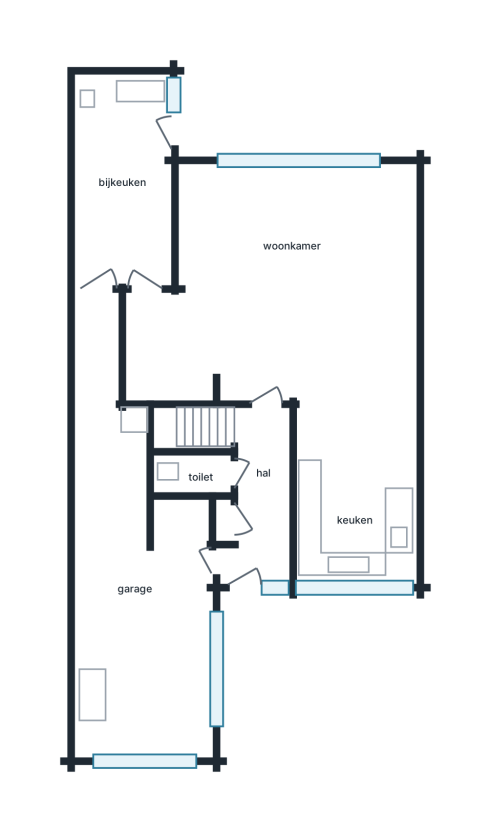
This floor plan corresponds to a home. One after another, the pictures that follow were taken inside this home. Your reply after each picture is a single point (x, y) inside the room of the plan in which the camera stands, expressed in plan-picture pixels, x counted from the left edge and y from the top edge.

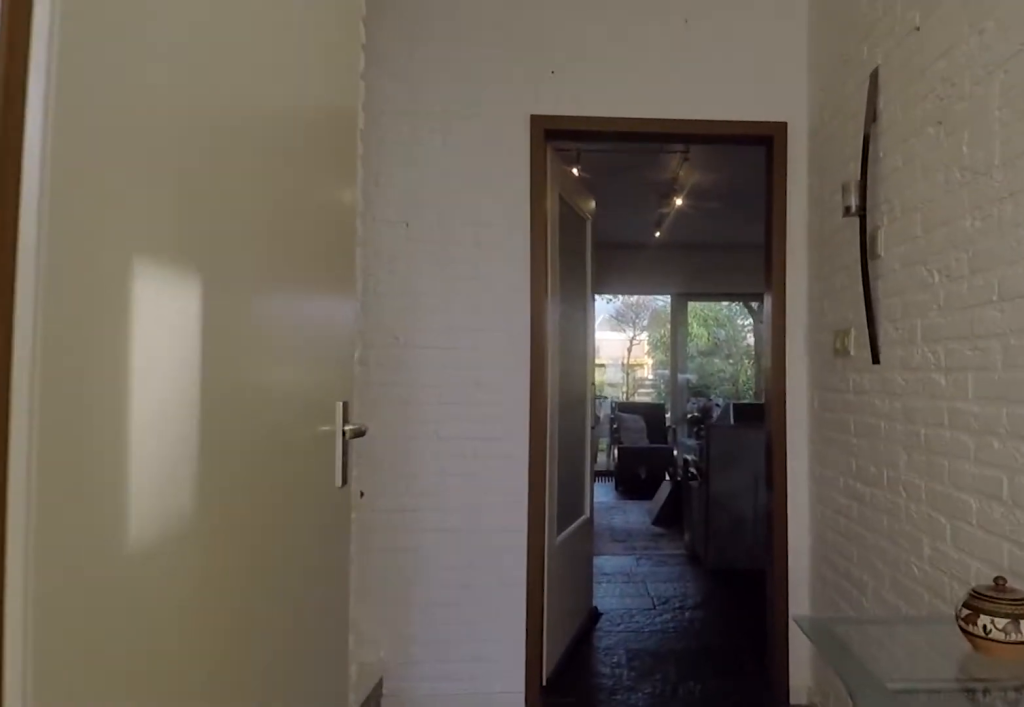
(259, 496)
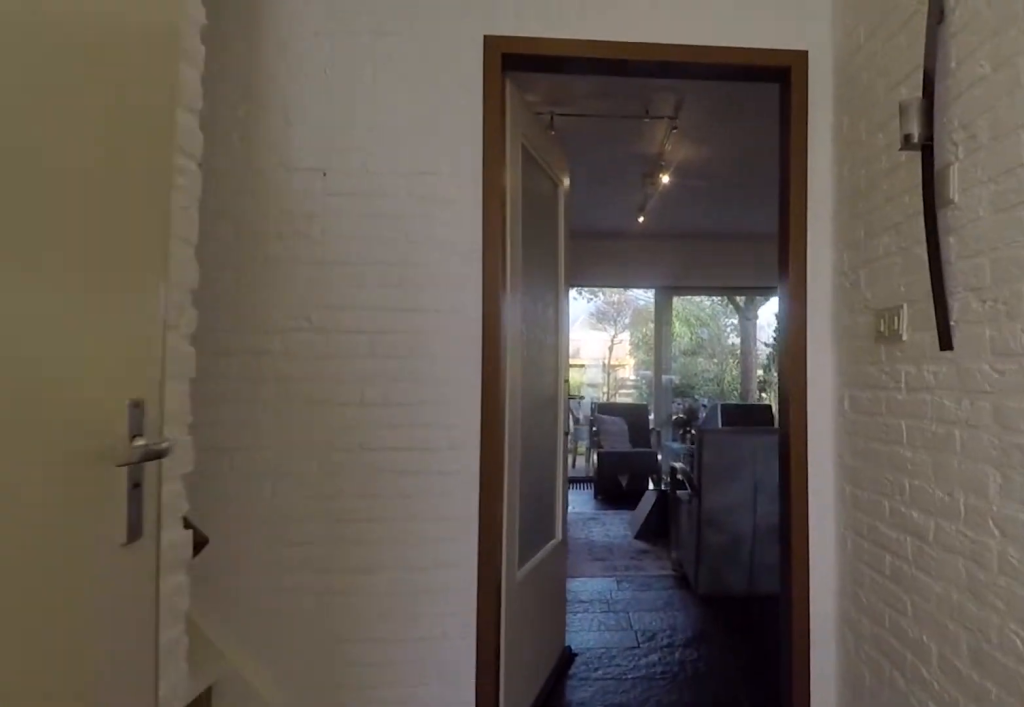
(259, 496)
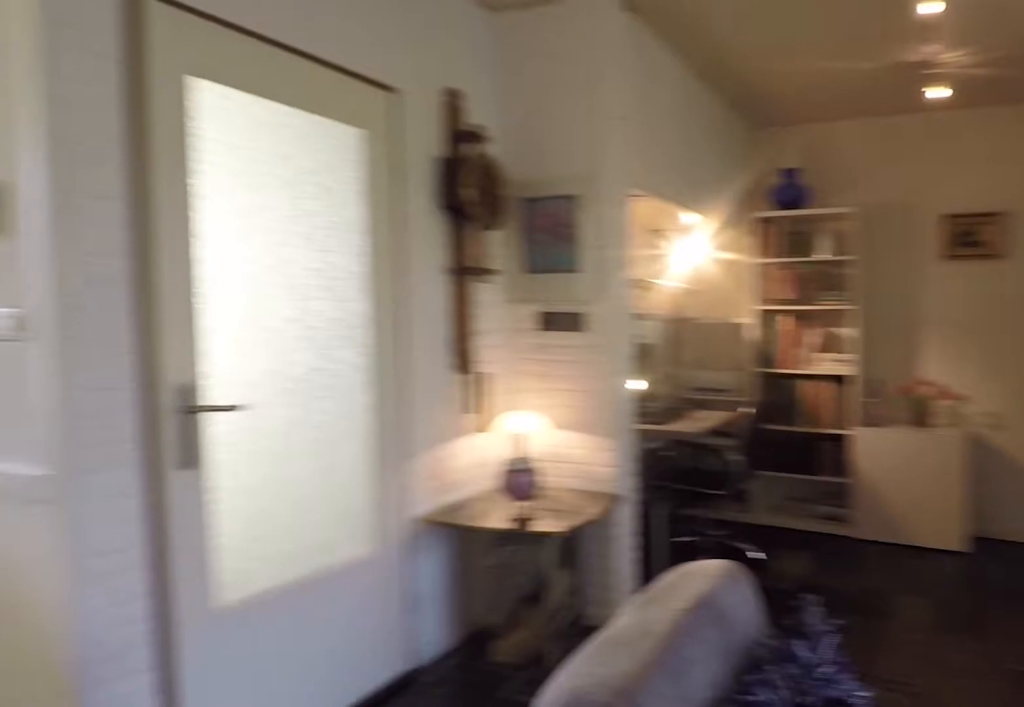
(207, 326)
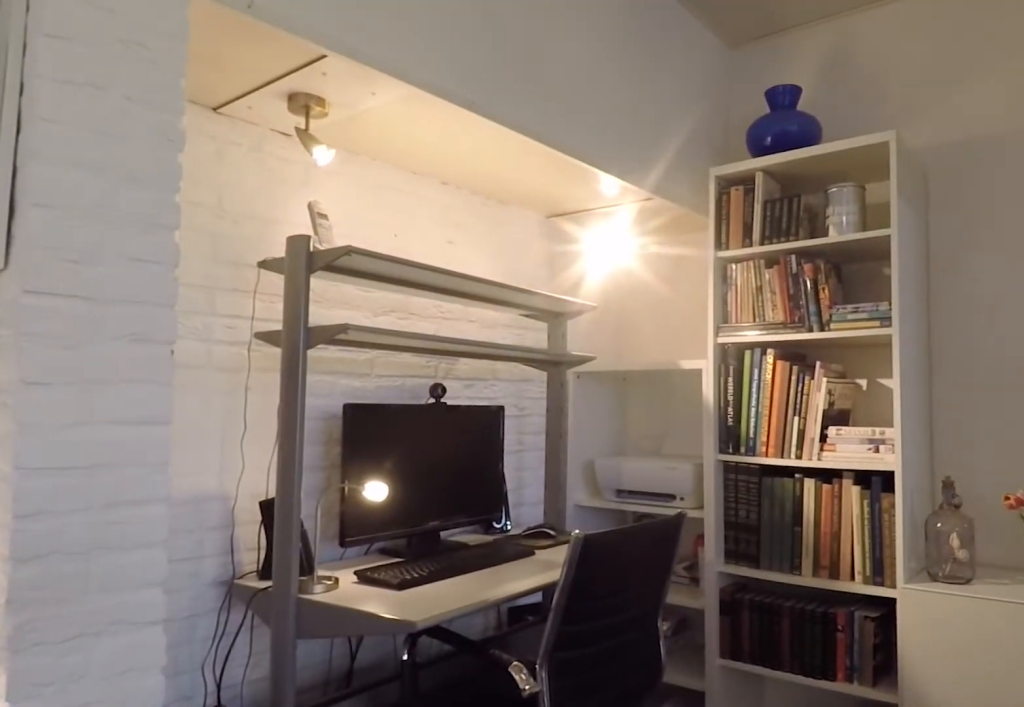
(212, 314)
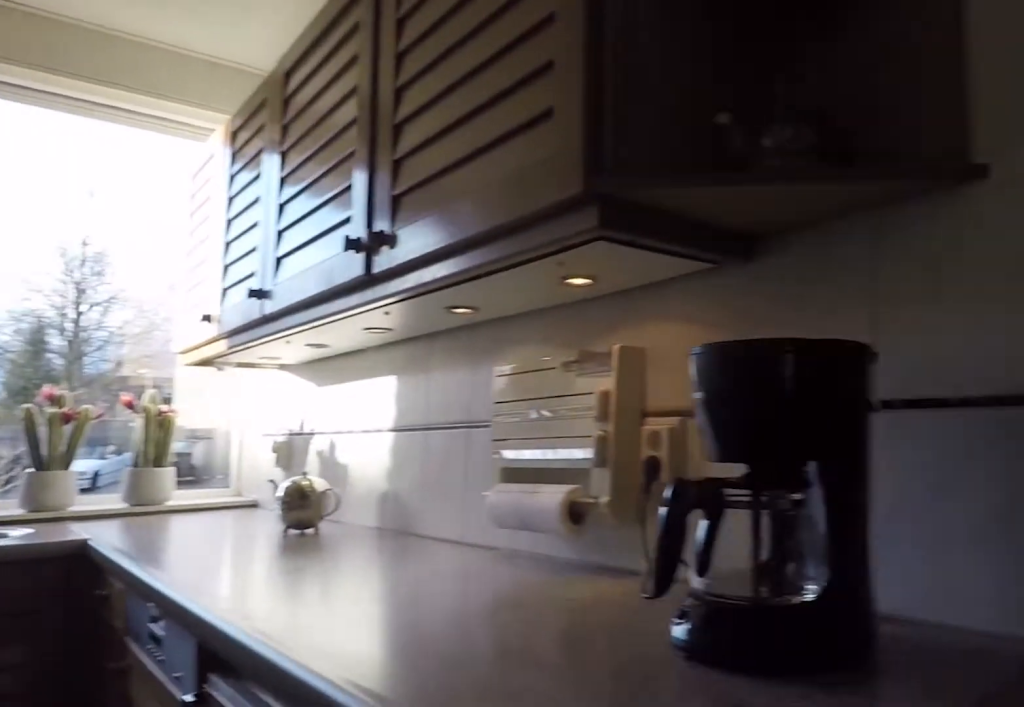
(354, 491)
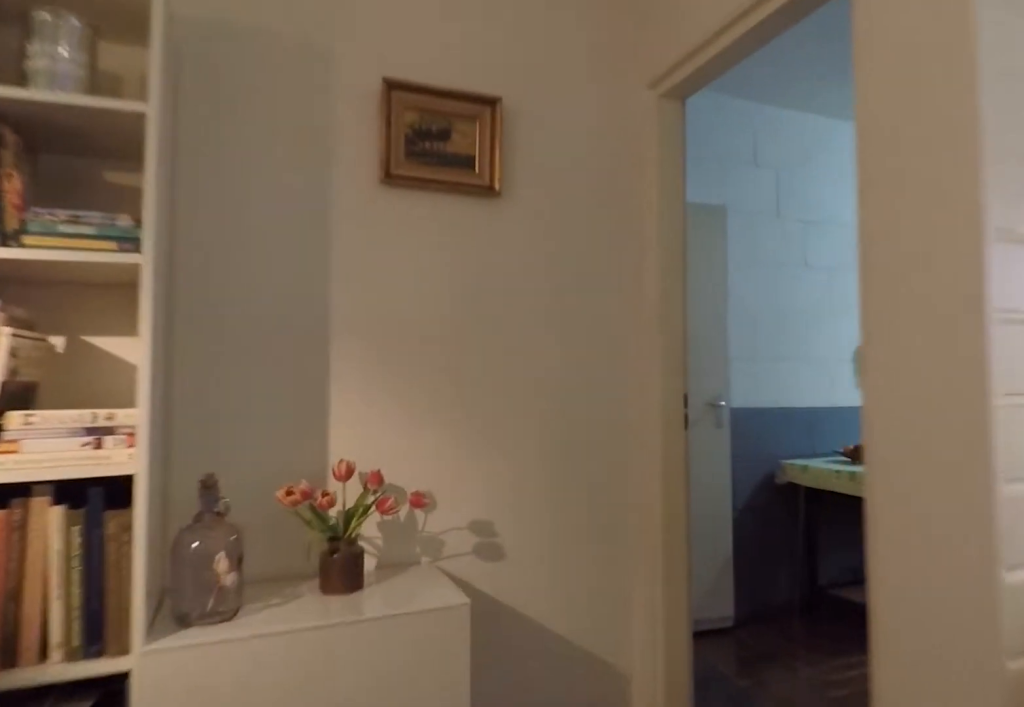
(203, 325)
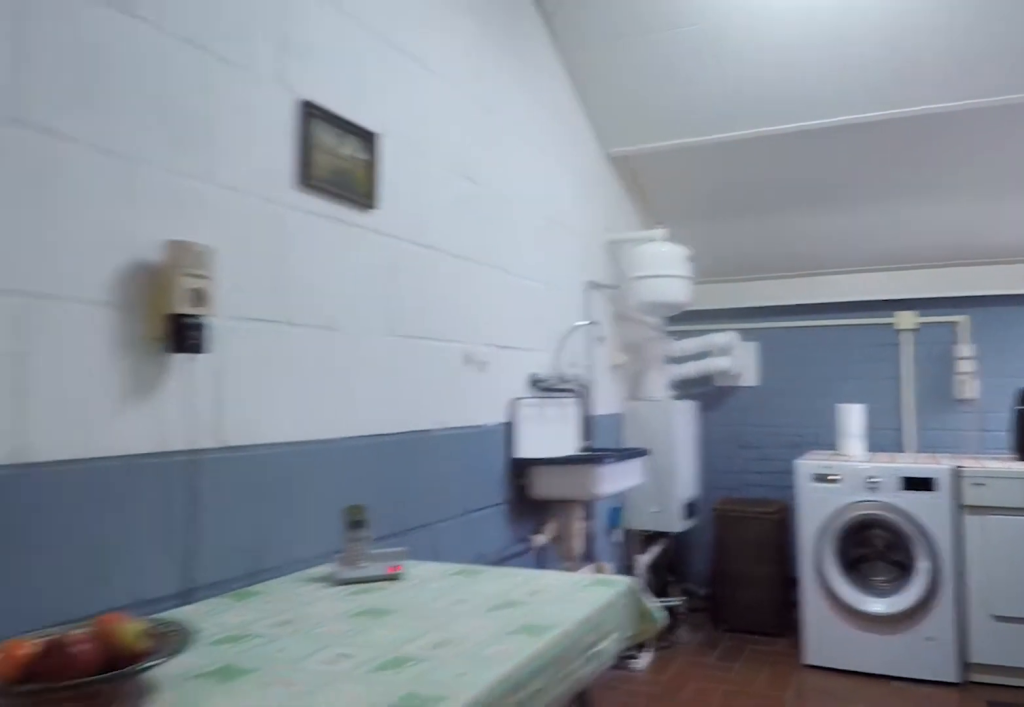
(122, 181)
